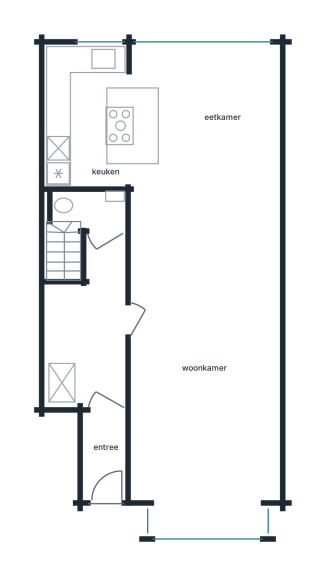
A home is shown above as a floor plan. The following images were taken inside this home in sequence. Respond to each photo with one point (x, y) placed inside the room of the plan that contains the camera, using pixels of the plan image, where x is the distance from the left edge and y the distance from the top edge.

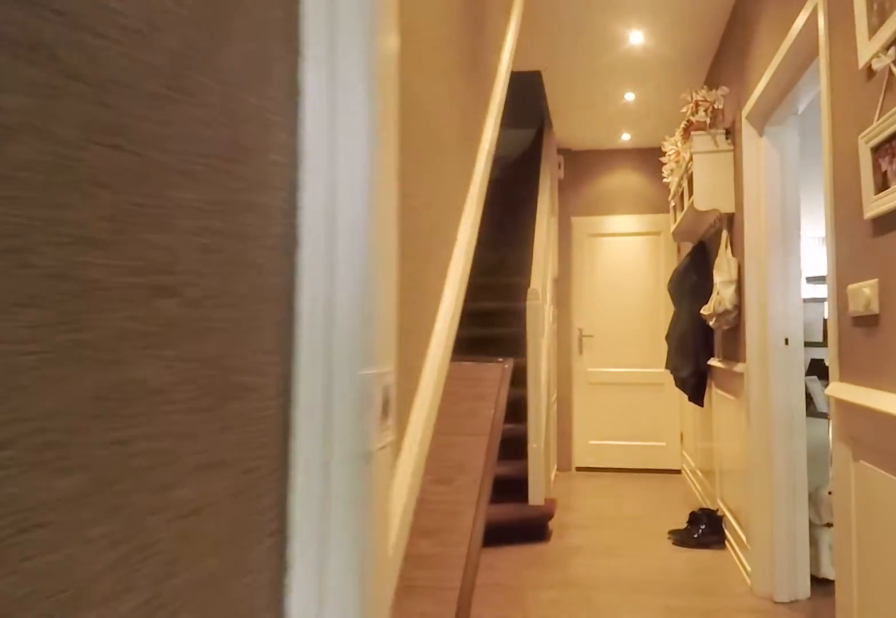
(93, 359)
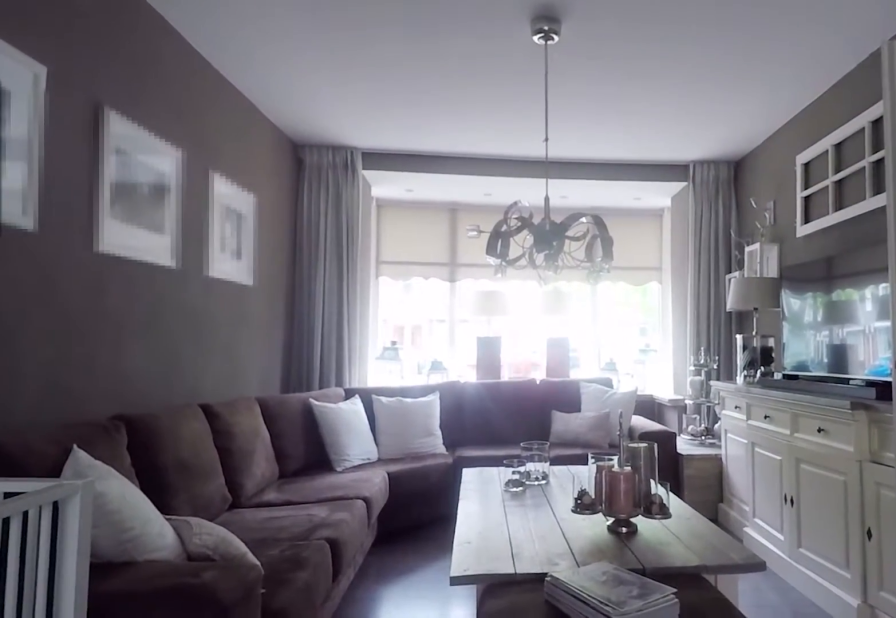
(203, 277)
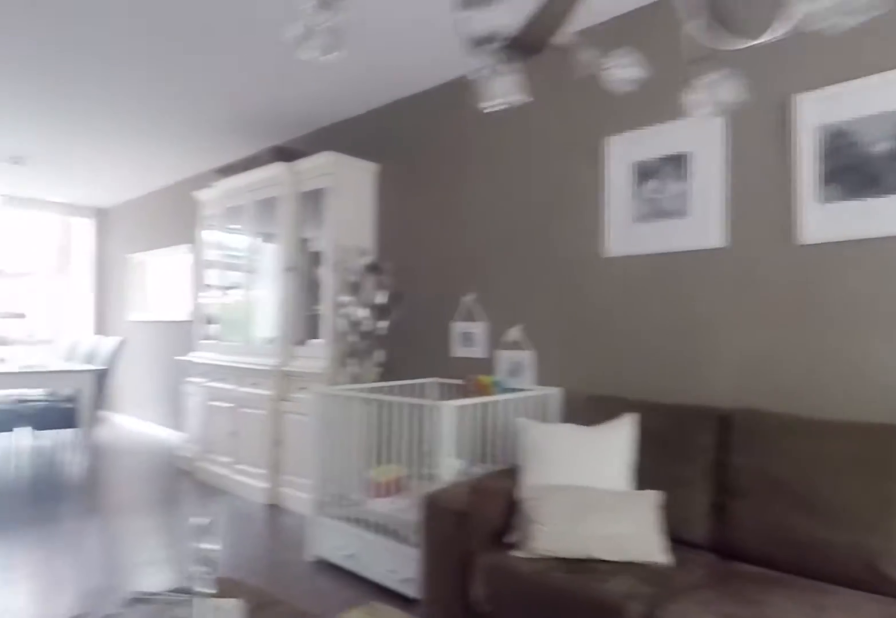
(203, 277)
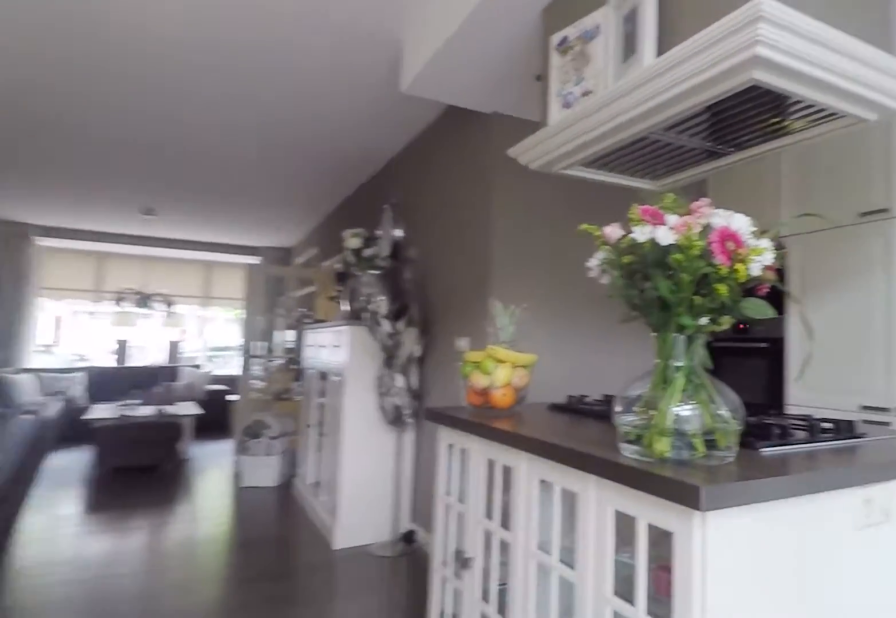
(141, 98)
